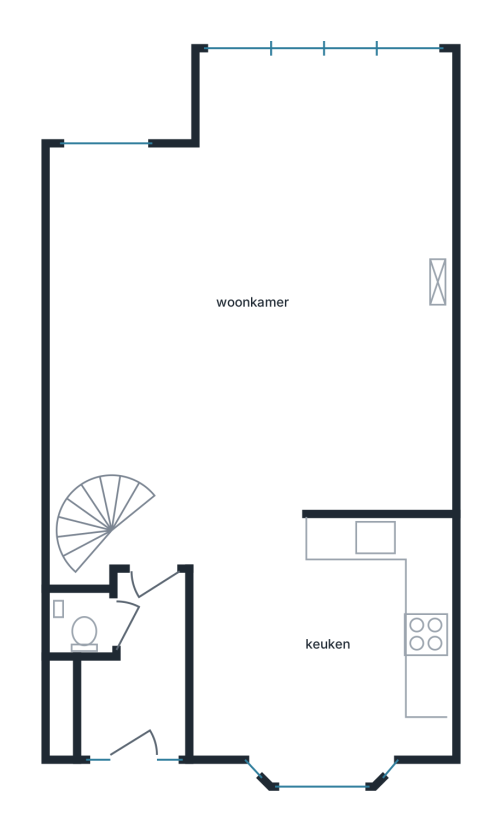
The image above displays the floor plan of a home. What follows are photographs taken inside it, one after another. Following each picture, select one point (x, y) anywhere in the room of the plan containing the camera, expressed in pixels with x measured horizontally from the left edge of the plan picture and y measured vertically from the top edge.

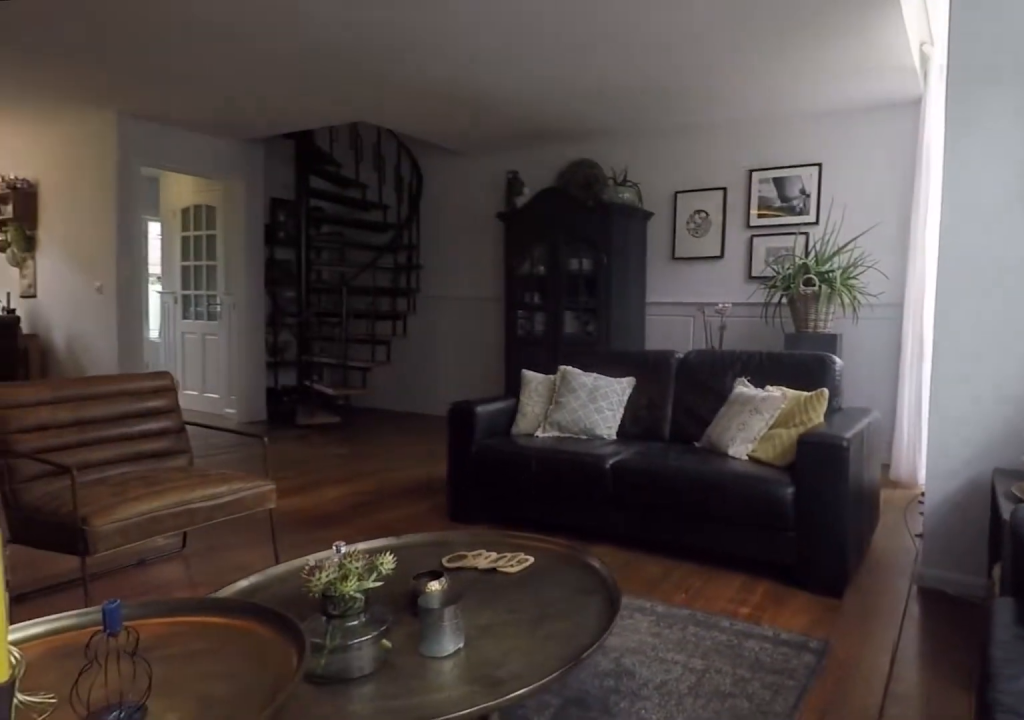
(259, 305)
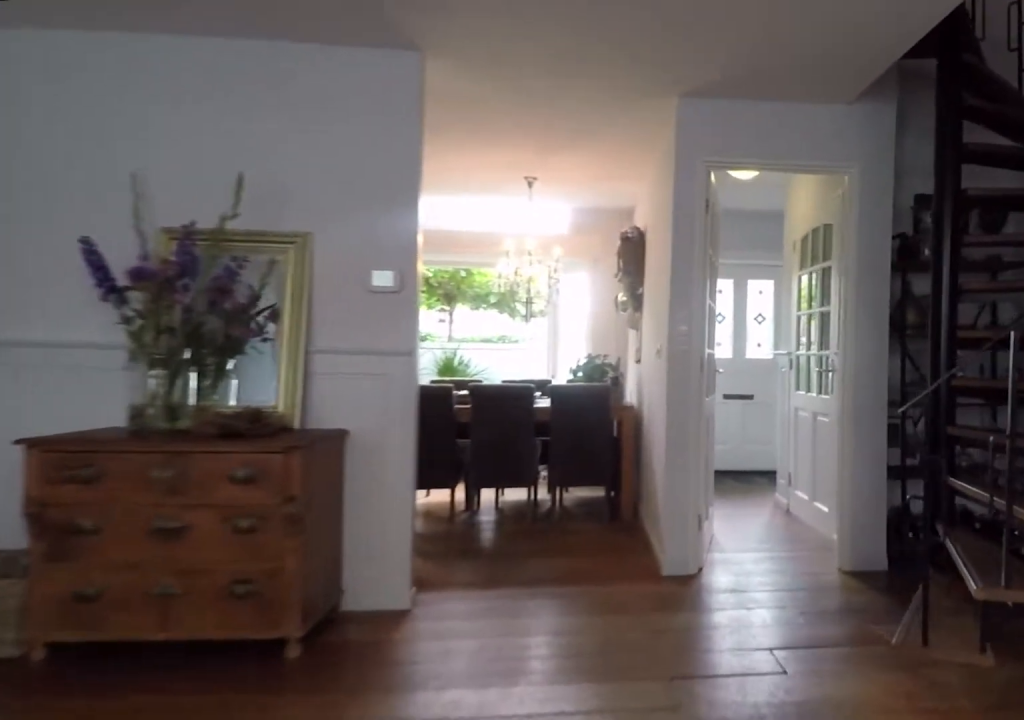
(259, 305)
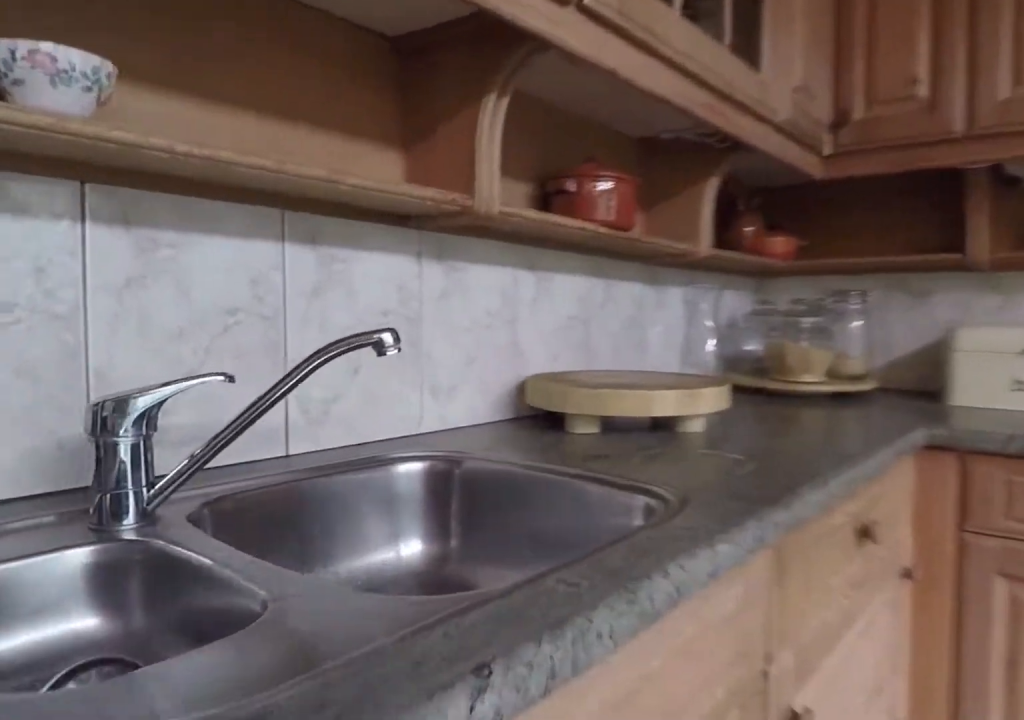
(361, 696)
